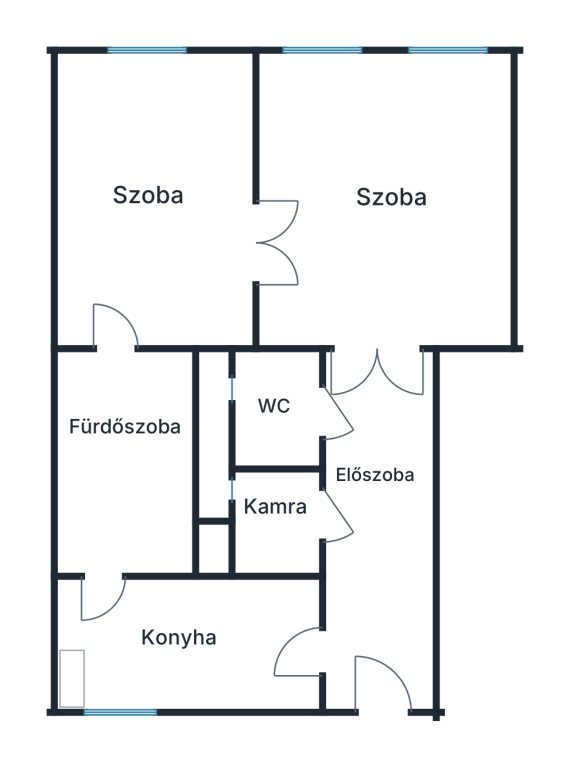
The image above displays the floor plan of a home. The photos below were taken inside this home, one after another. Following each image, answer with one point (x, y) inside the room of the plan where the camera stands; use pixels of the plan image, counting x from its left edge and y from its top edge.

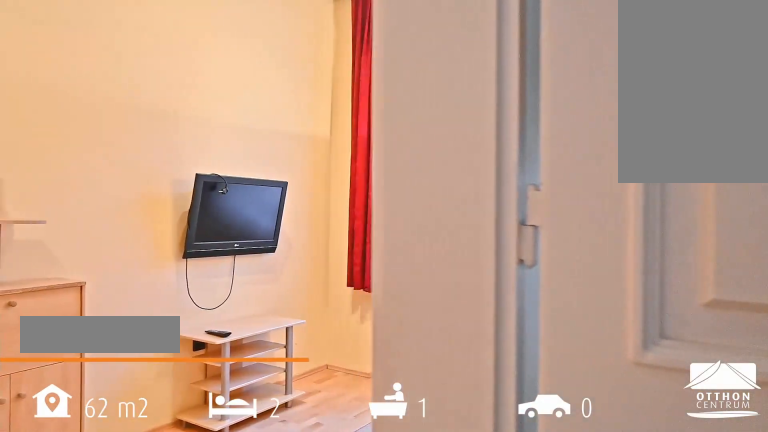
(156, 202)
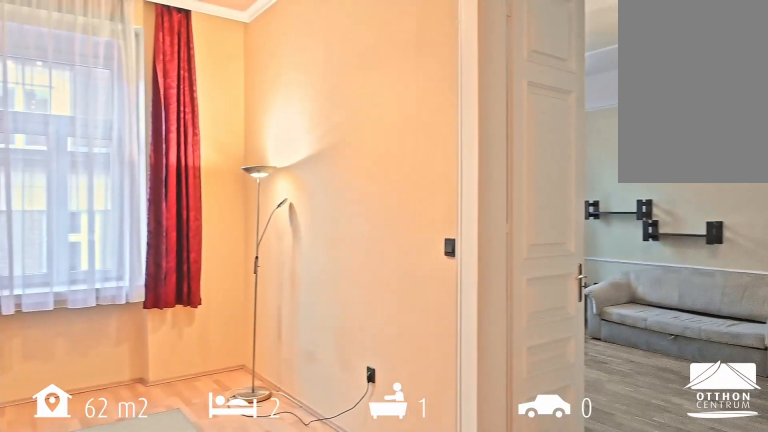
(156, 202)
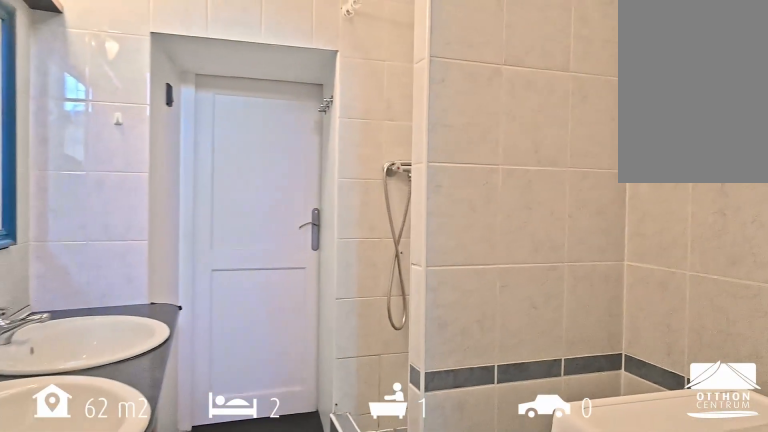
(126, 468)
